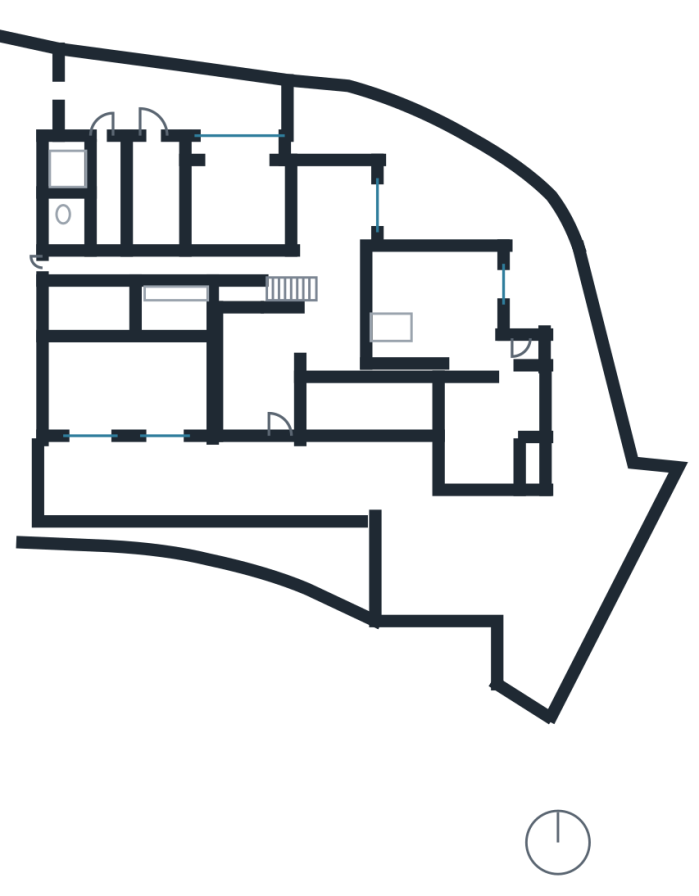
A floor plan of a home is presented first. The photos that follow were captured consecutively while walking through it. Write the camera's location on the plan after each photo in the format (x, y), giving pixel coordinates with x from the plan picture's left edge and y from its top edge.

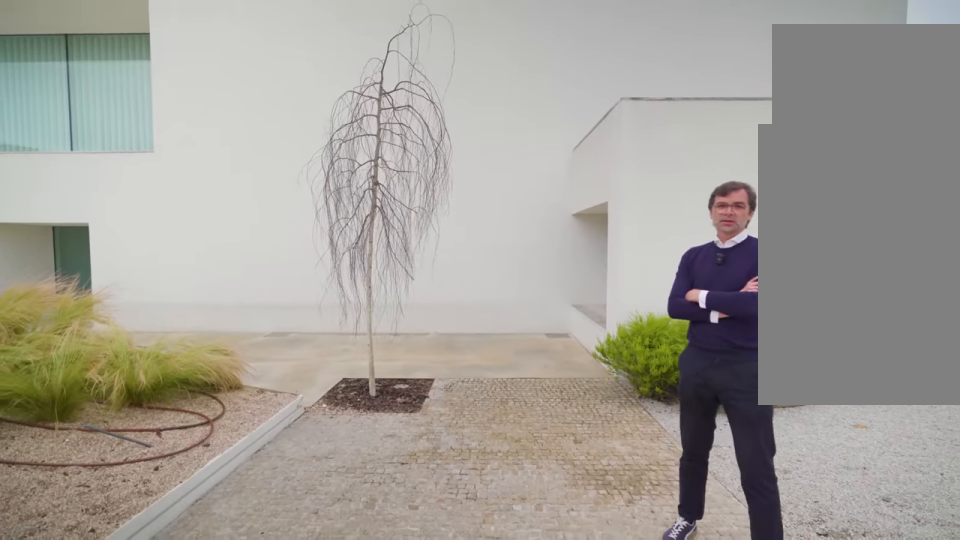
(401, 575)
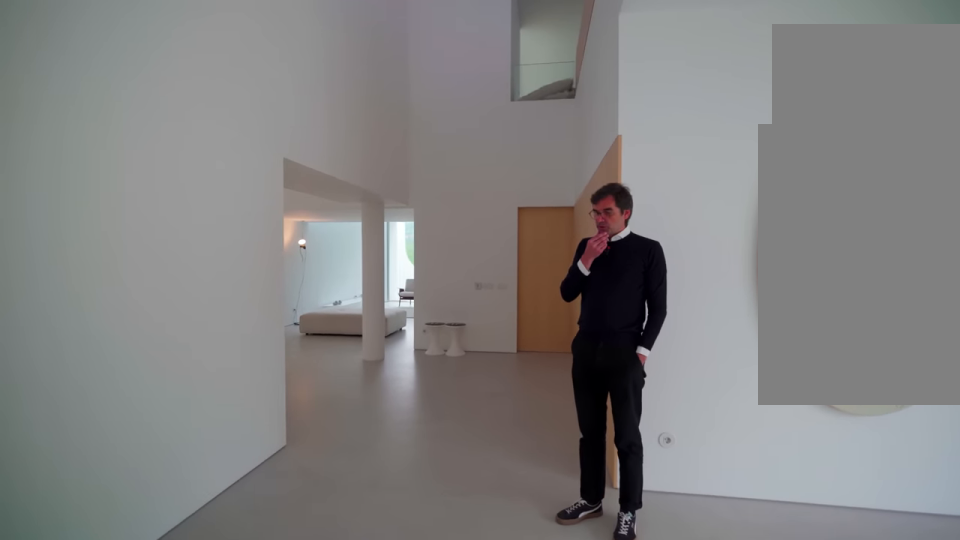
(237, 355)
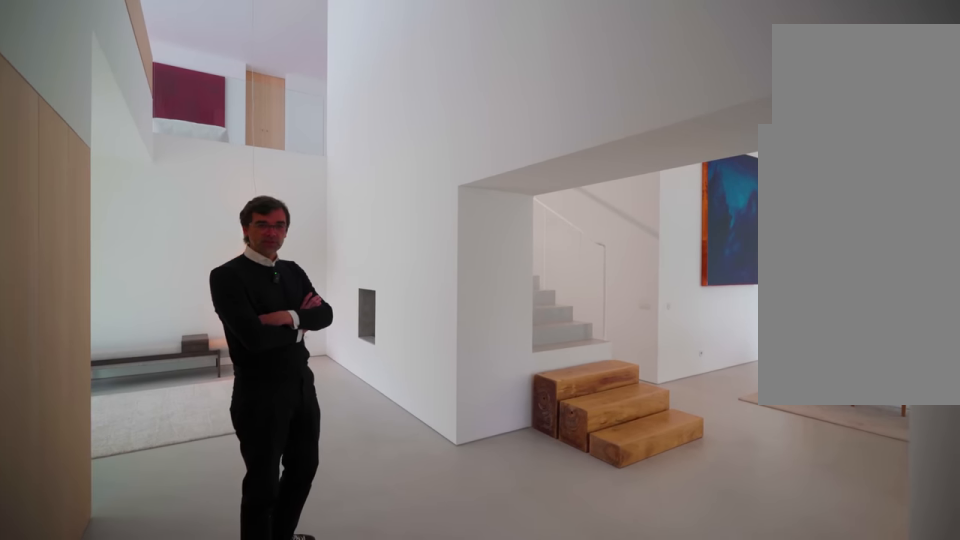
(348, 331)
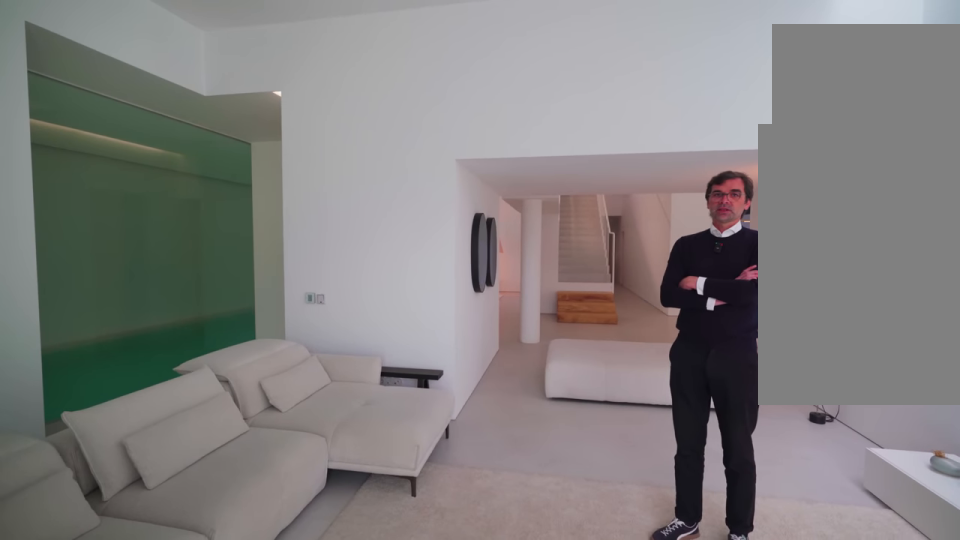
(475, 291)
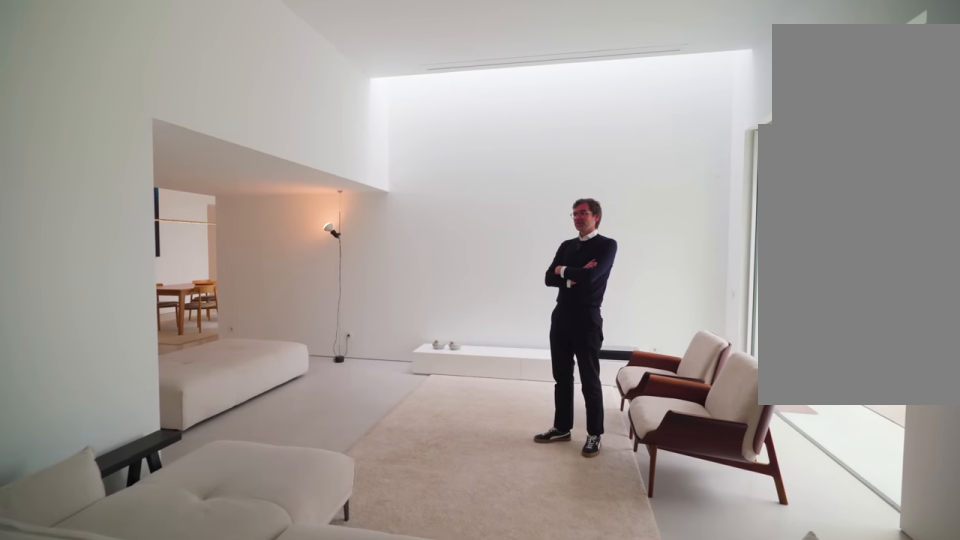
(456, 365)
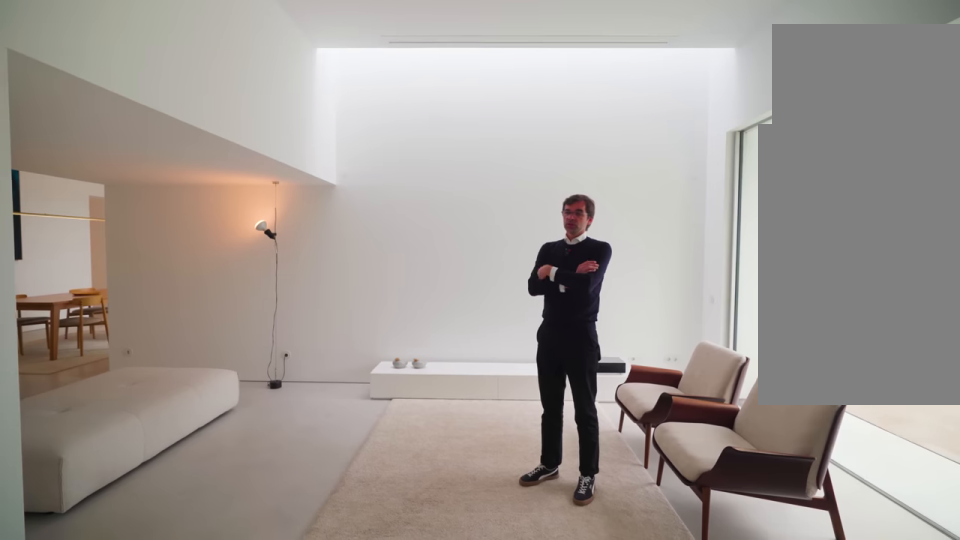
(473, 317)
